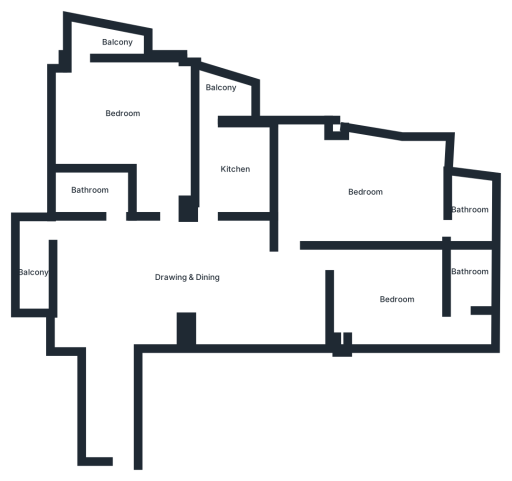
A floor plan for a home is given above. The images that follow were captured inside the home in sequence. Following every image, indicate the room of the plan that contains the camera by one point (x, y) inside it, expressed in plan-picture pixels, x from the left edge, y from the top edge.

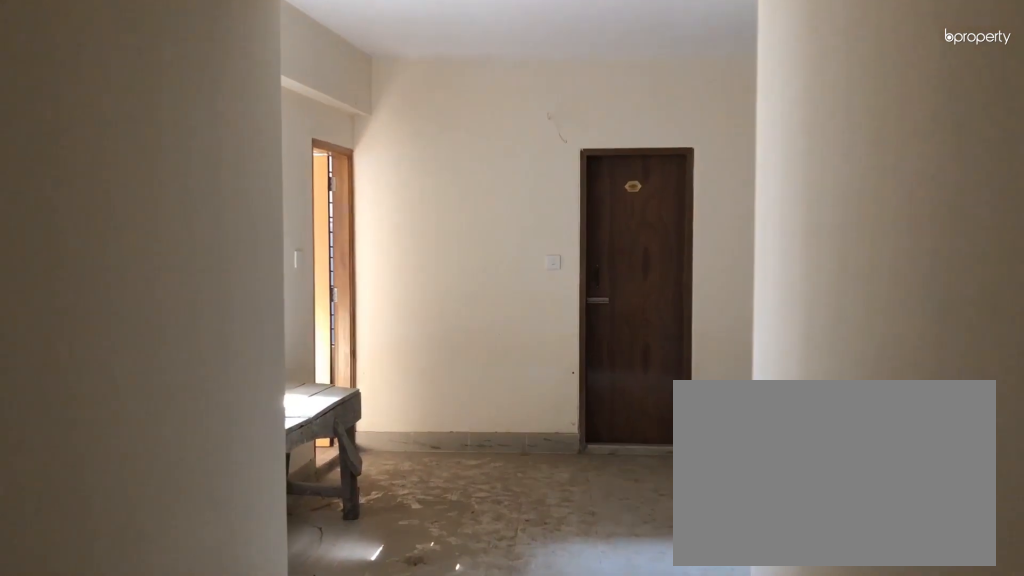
(116, 389)
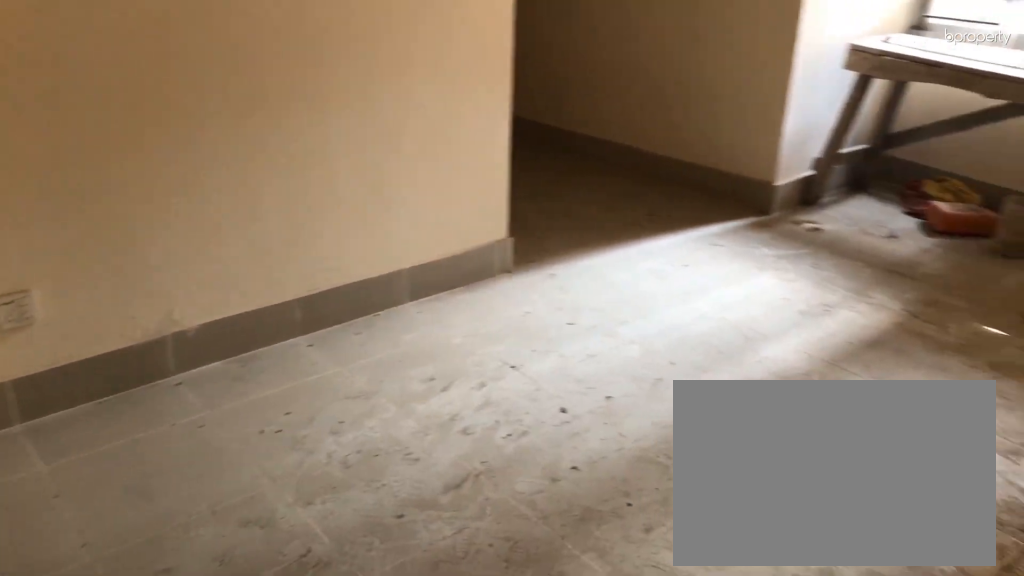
(188, 270)
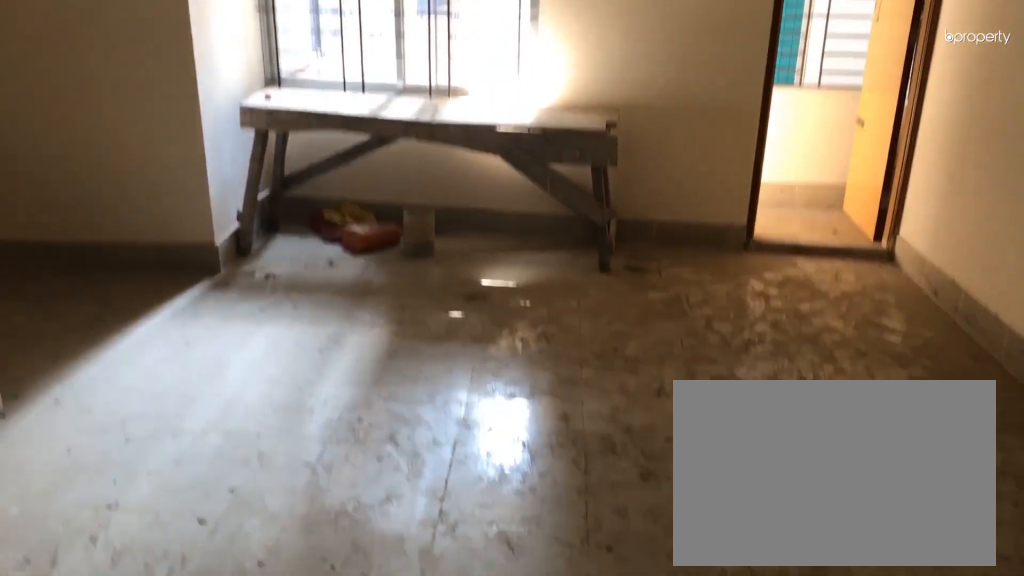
(188, 270)
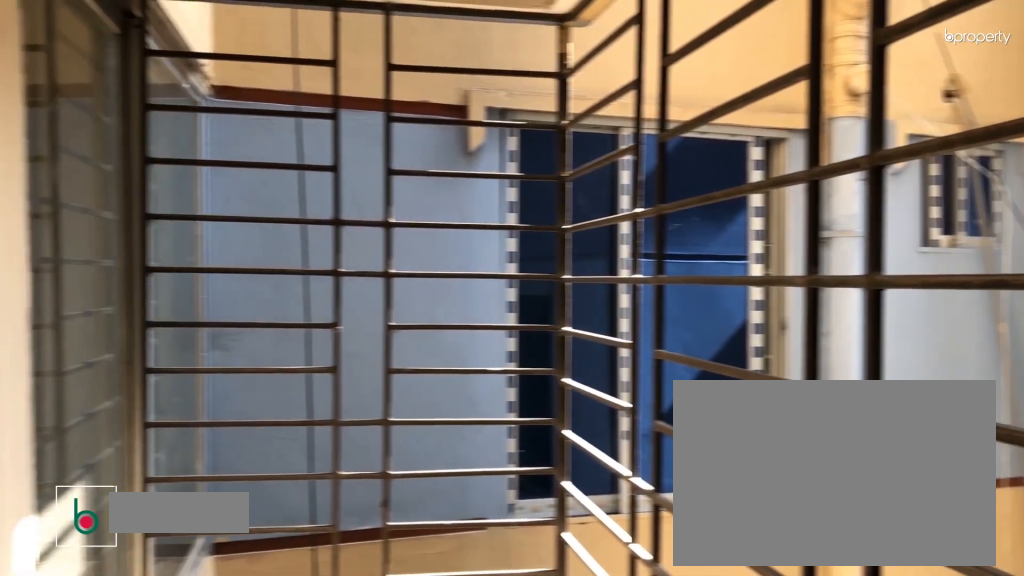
(34, 268)
